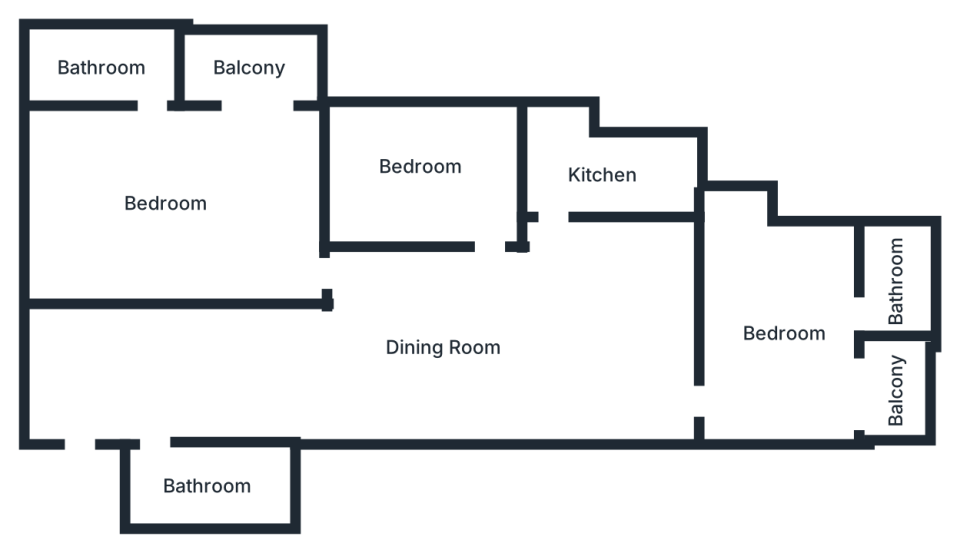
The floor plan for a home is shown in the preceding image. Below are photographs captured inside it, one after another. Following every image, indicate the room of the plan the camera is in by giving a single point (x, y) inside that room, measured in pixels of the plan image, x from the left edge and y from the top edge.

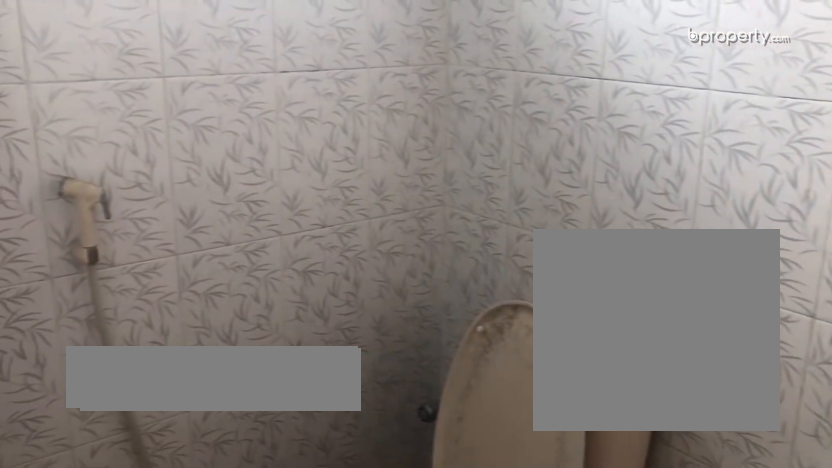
(894, 326)
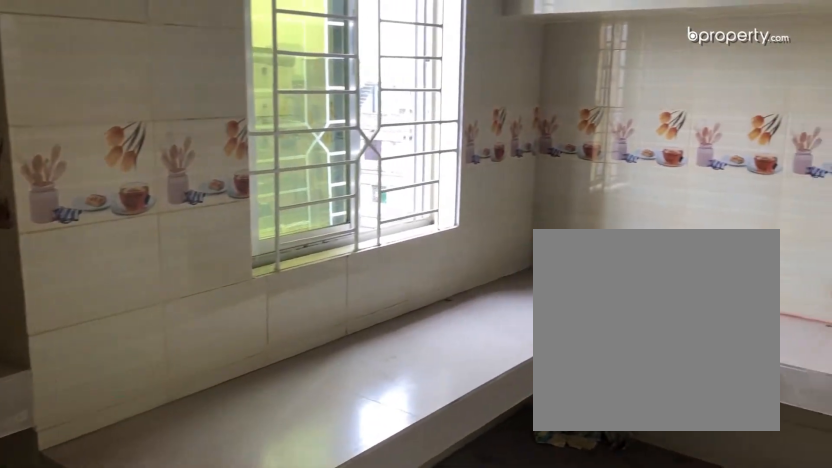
(603, 171)
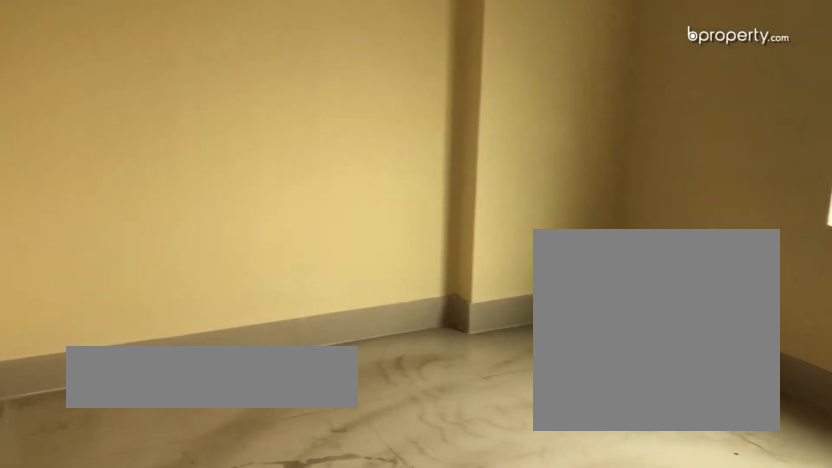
(421, 172)
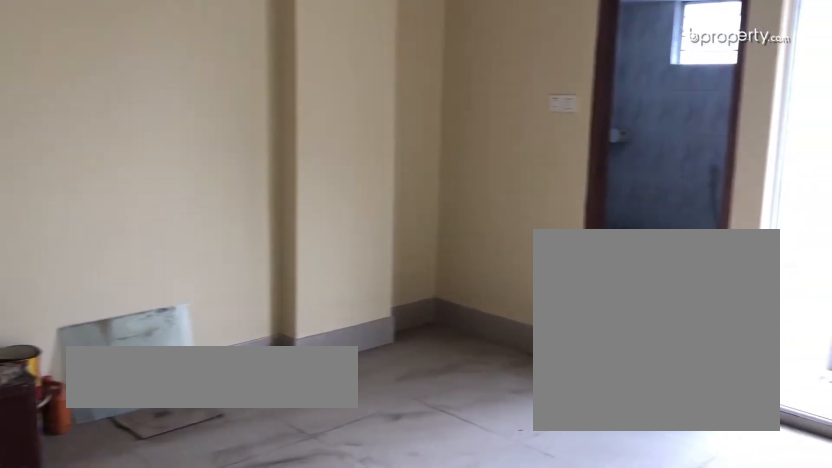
(171, 212)
